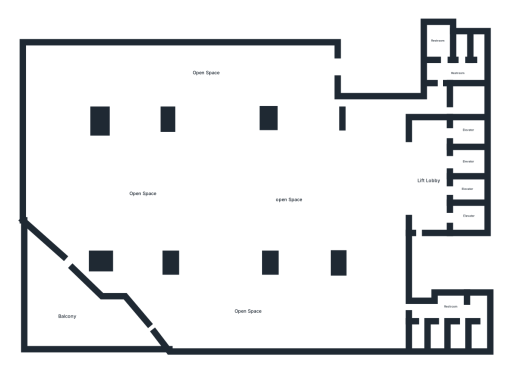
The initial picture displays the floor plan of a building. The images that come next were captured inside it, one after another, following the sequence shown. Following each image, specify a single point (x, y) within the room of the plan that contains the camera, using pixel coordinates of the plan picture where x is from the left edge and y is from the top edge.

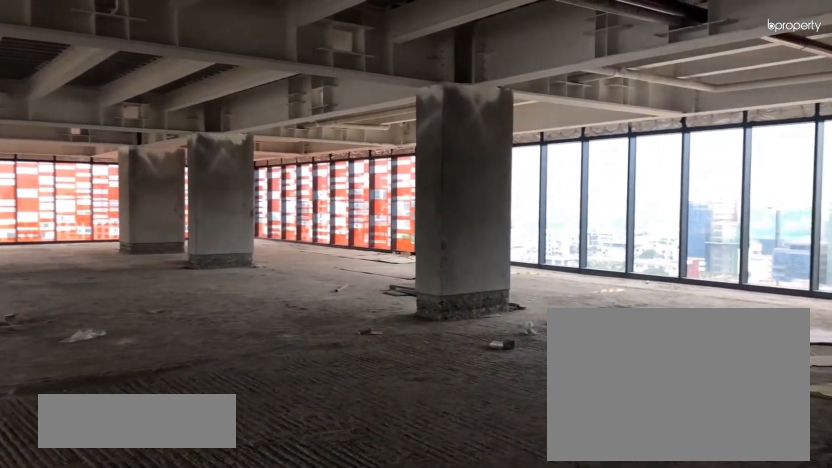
(235, 173)
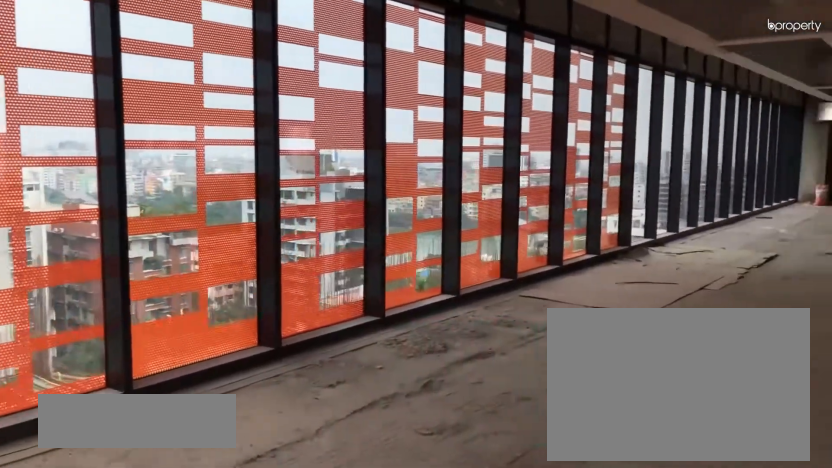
(129, 72)
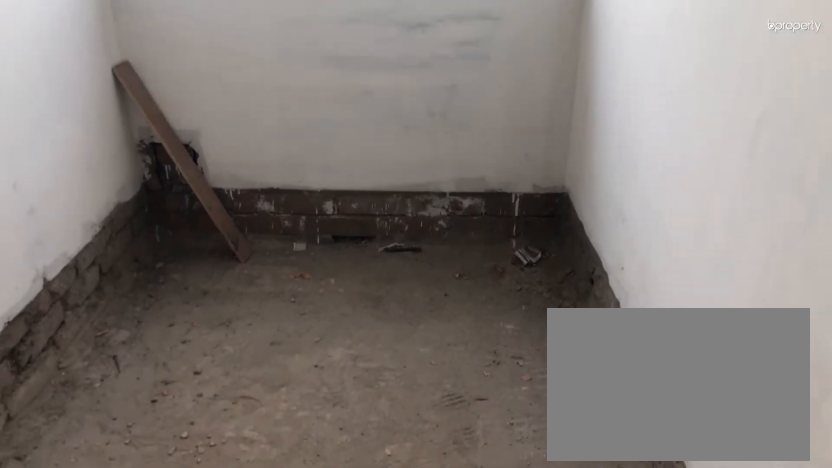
(466, 98)
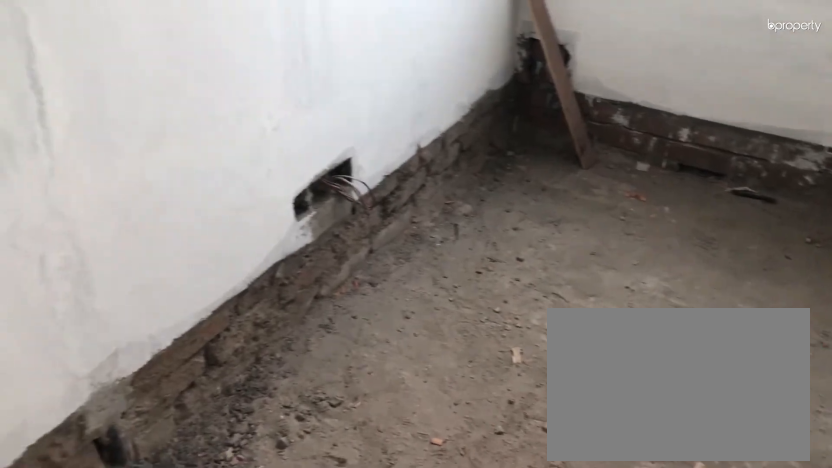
(466, 98)
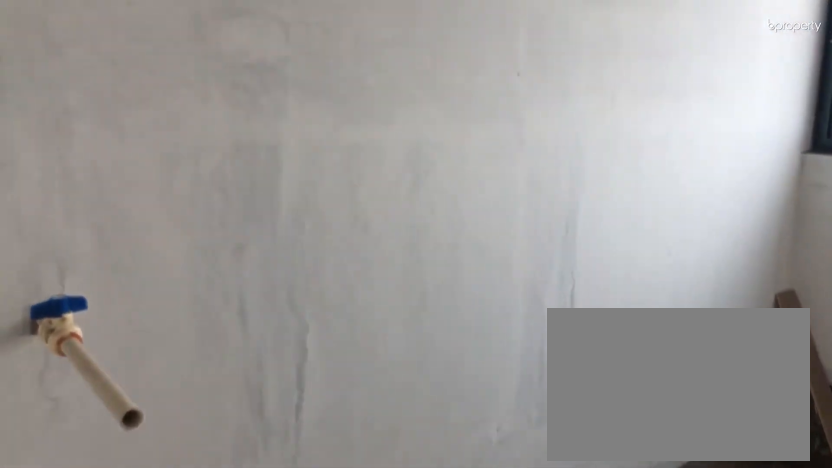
(466, 98)
